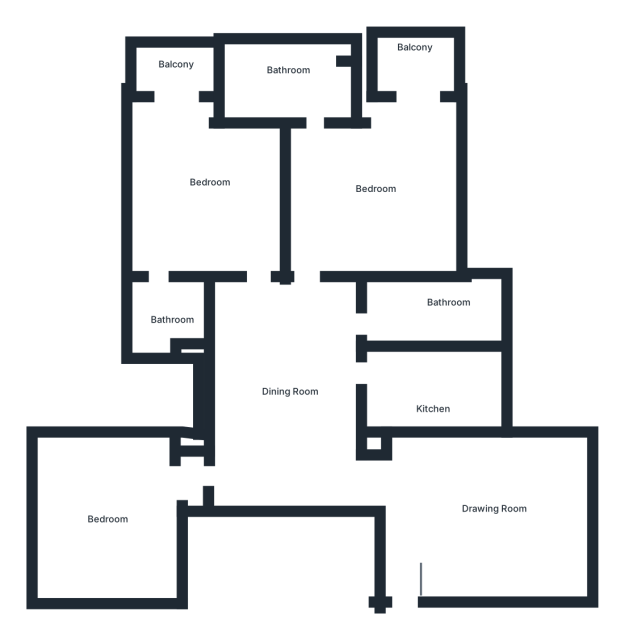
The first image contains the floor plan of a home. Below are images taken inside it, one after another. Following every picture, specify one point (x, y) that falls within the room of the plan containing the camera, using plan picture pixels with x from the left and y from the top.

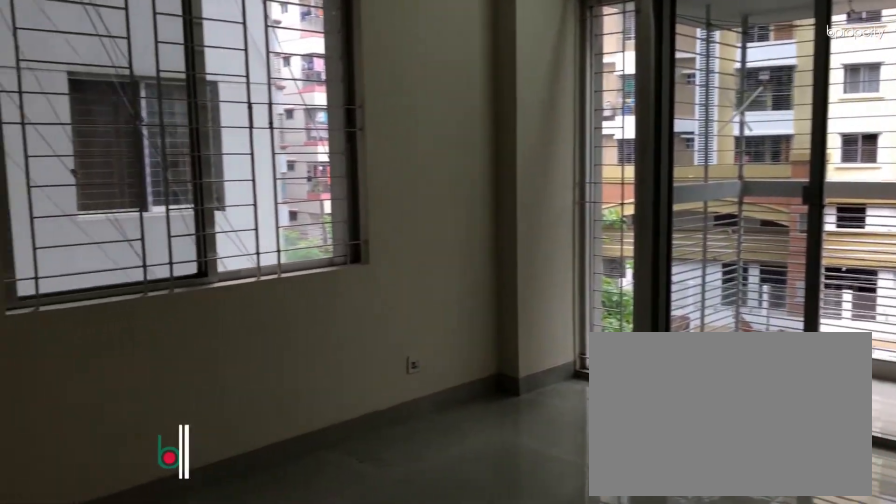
(210, 190)
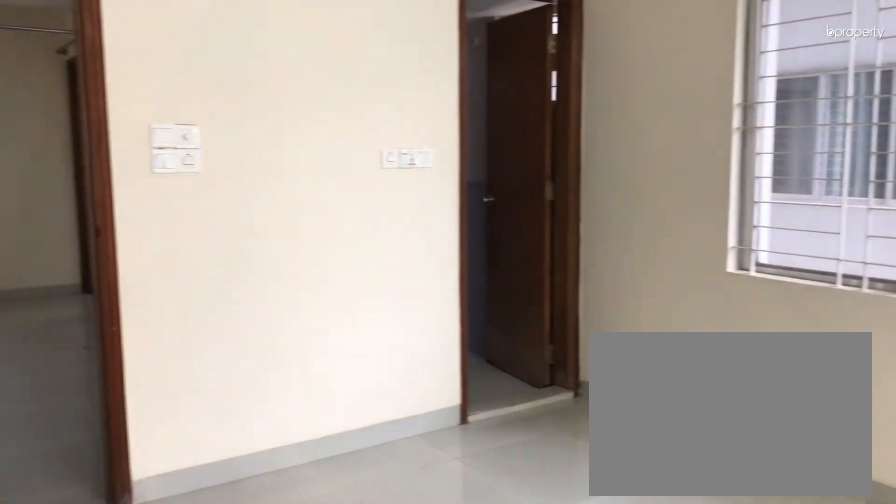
(209, 189)
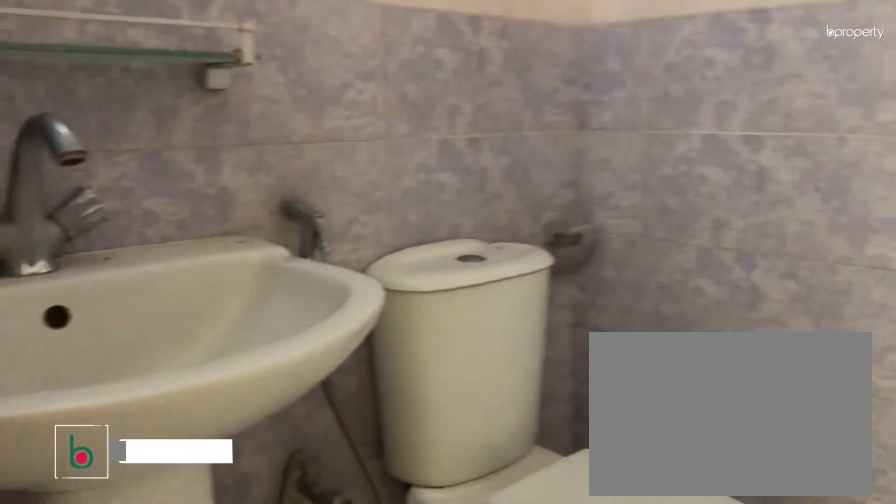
(168, 311)
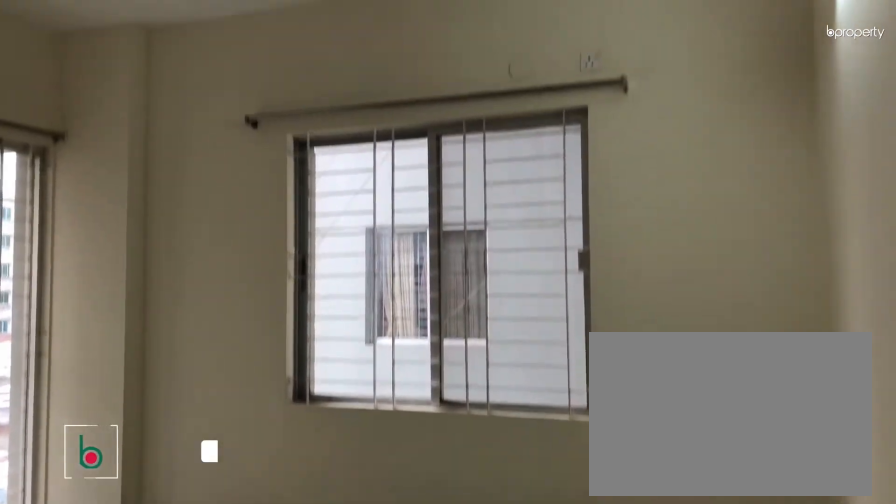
(375, 176)
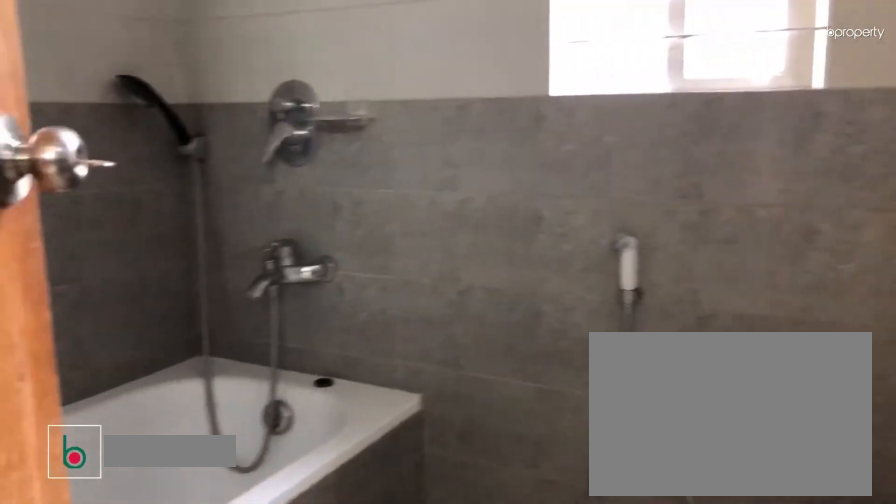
(285, 72)
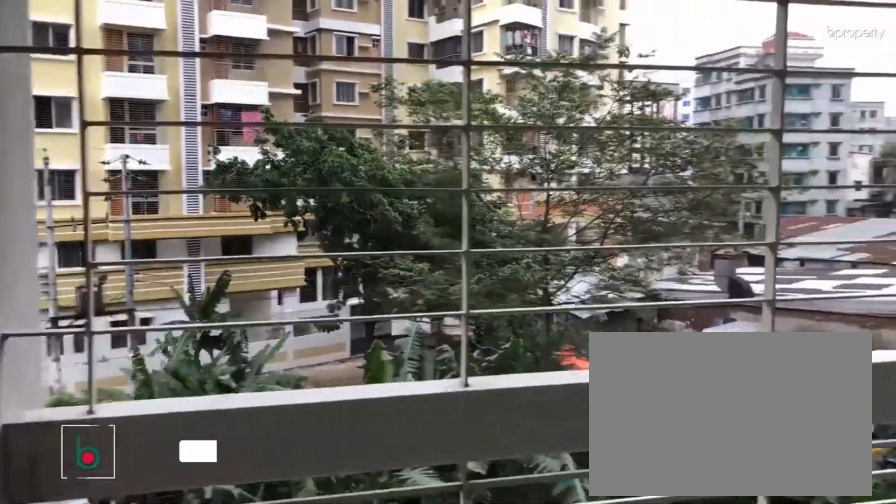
(415, 55)
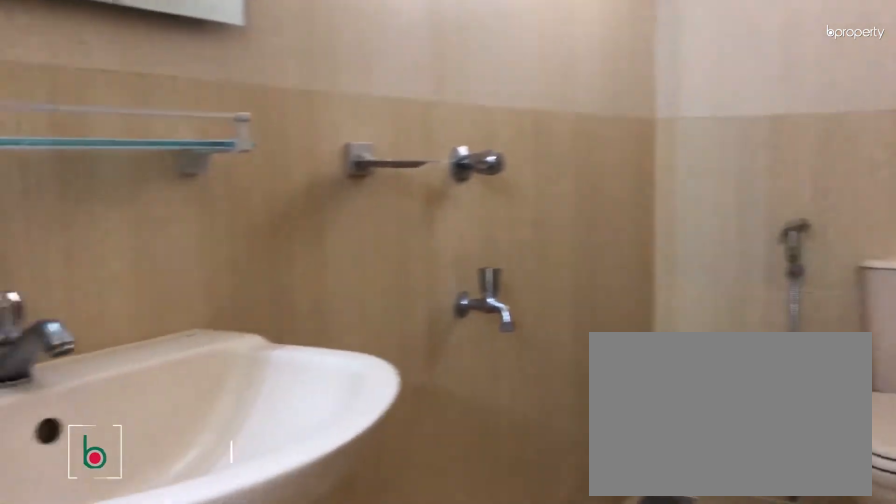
(442, 310)
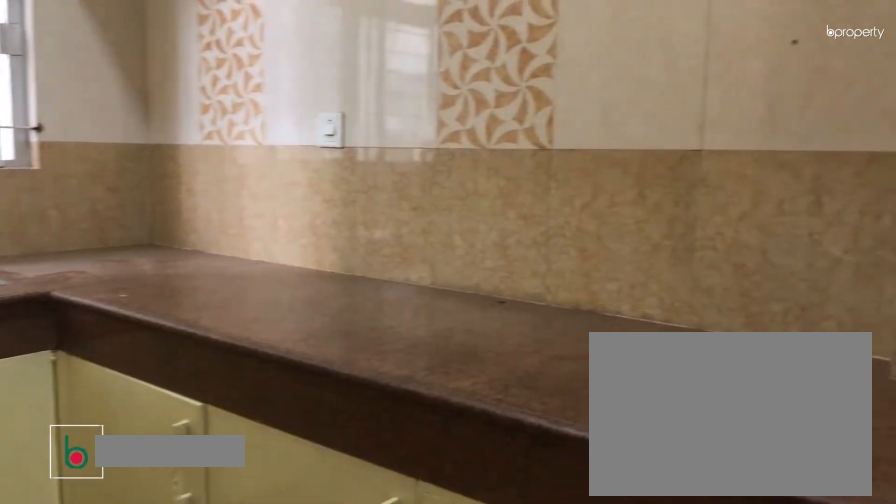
(429, 391)
